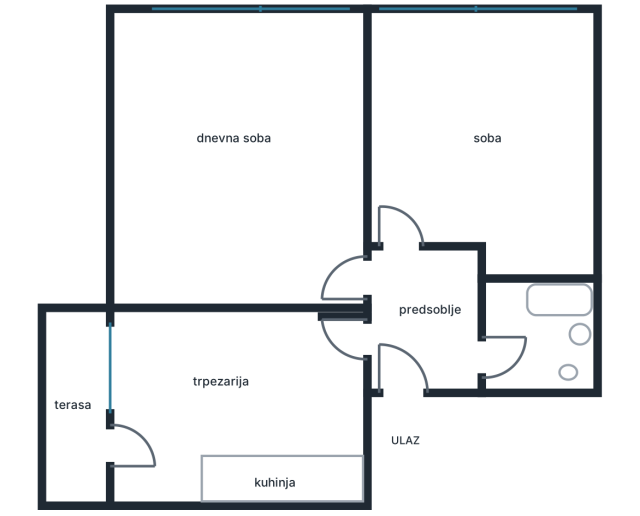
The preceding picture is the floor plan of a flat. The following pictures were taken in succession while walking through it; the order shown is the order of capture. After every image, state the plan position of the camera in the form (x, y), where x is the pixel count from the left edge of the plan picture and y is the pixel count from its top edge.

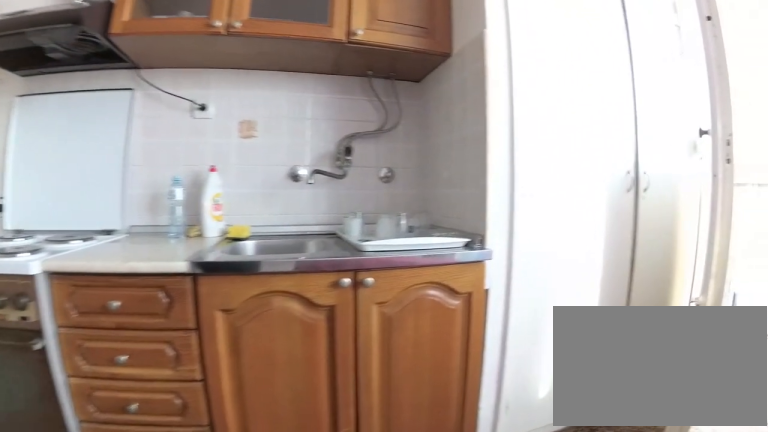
(249, 391)
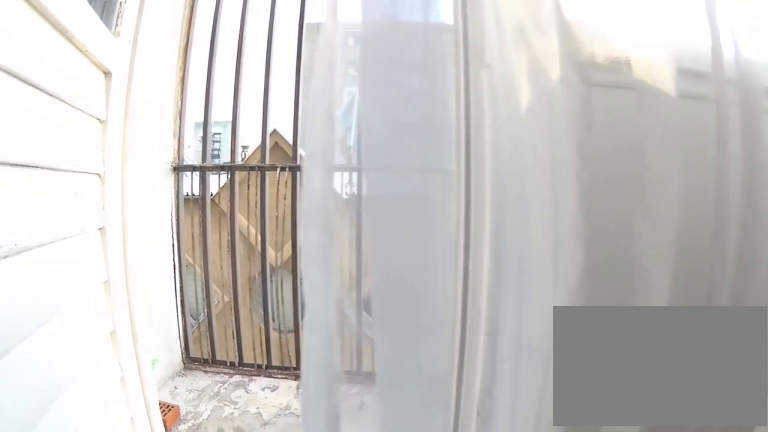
(143, 452)
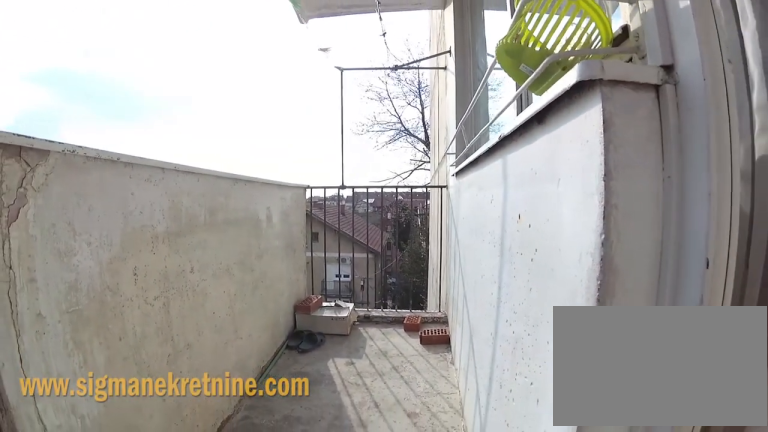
(84, 476)
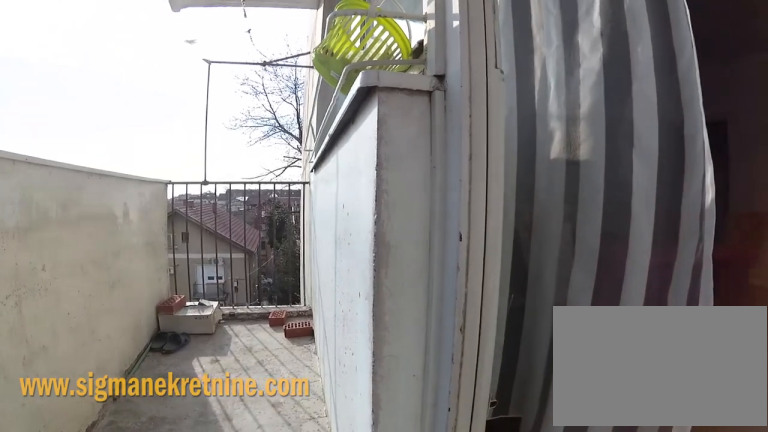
(77, 474)
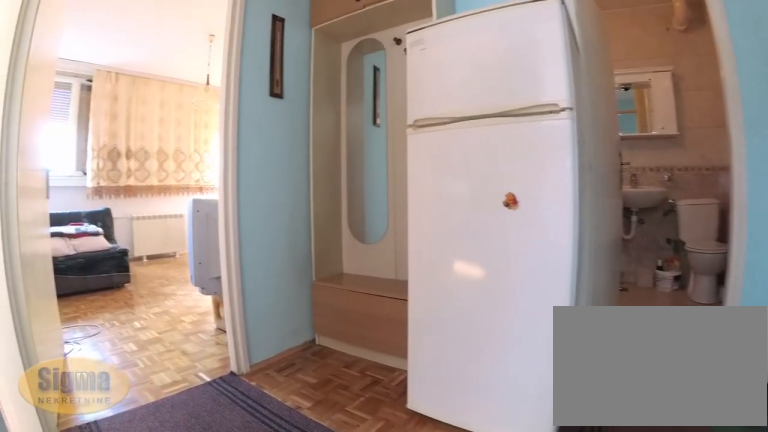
(354, 363)
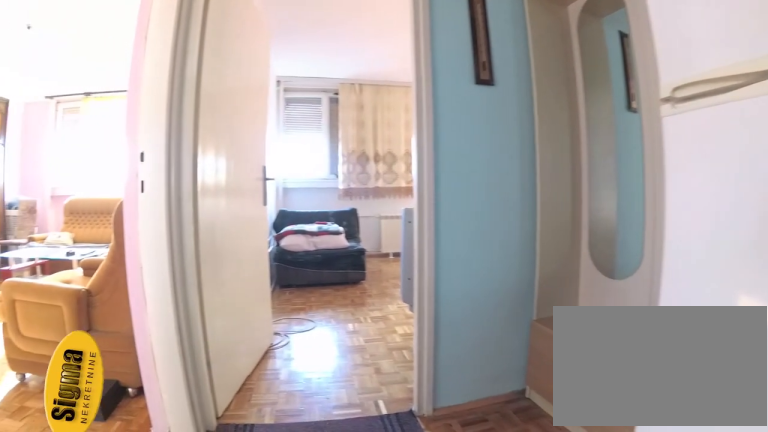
(416, 356)
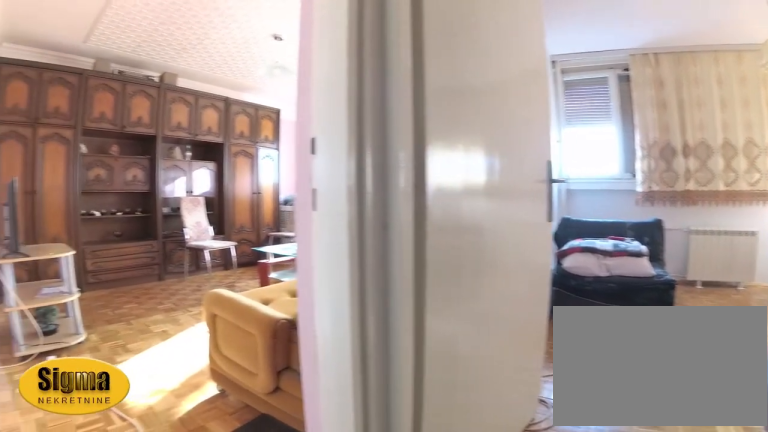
(419, 306)
